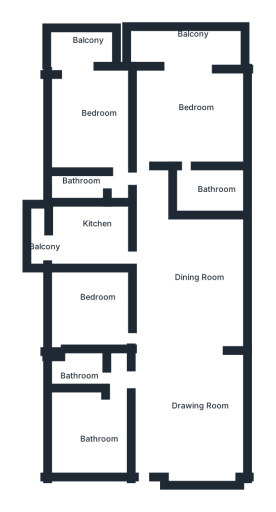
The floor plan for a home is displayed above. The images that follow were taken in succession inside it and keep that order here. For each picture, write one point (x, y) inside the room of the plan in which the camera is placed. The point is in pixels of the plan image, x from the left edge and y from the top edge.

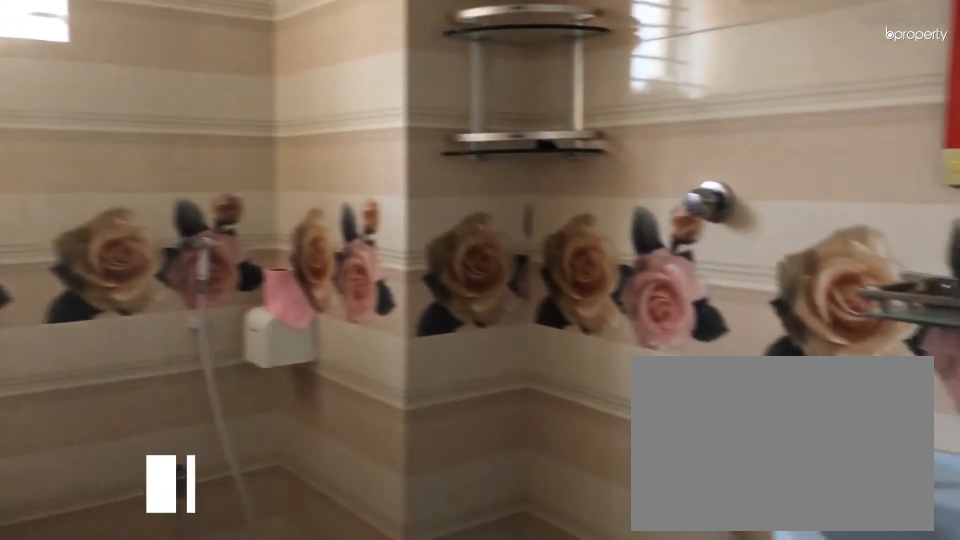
(80, 373)
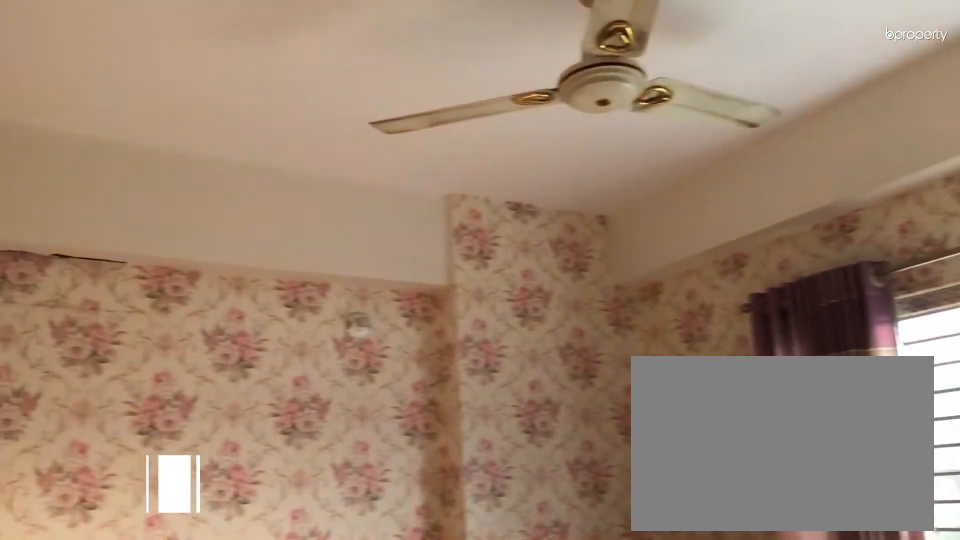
(93, 435)
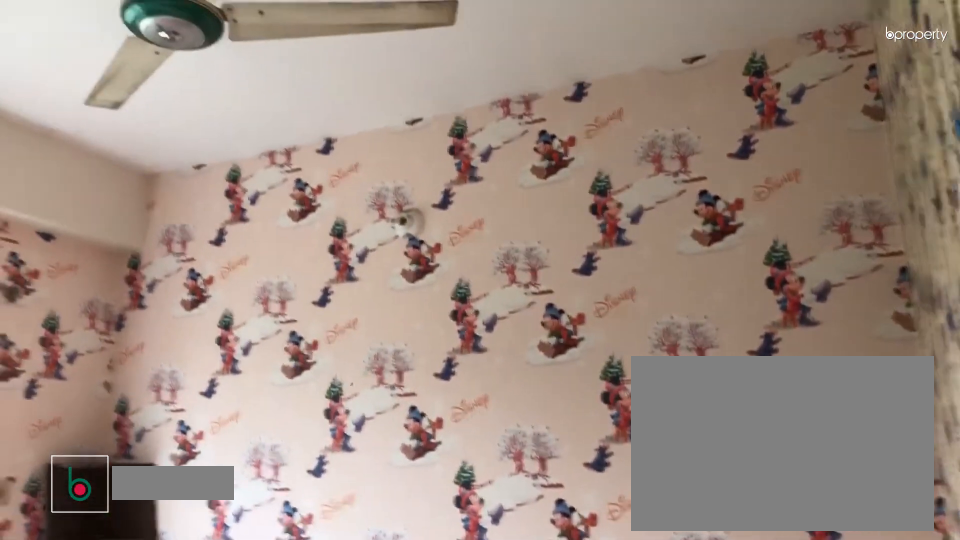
(93, 308)
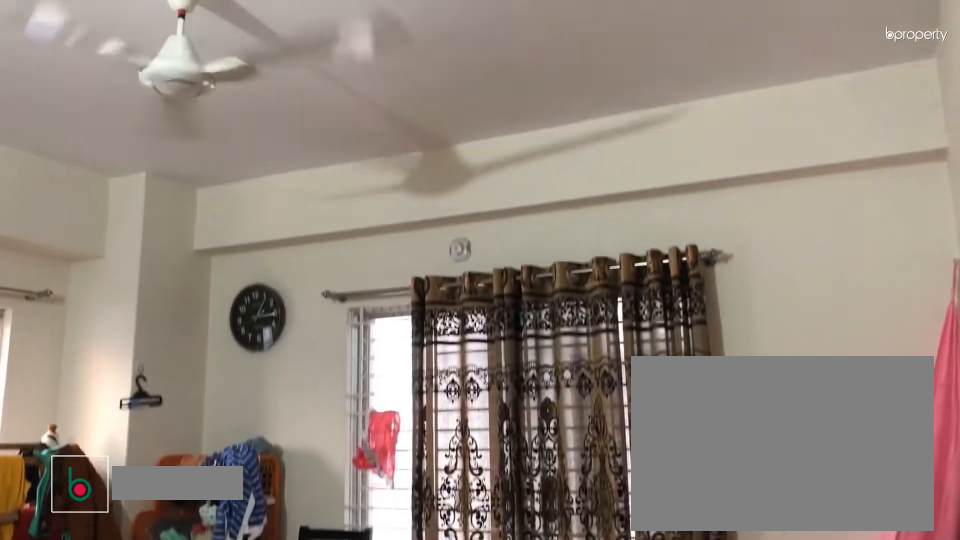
(192, 118)
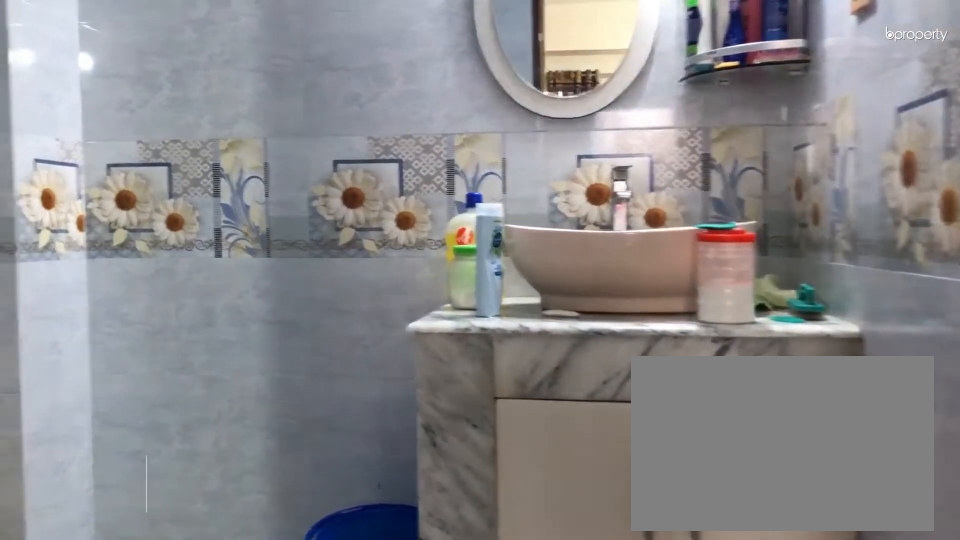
(203, 192)
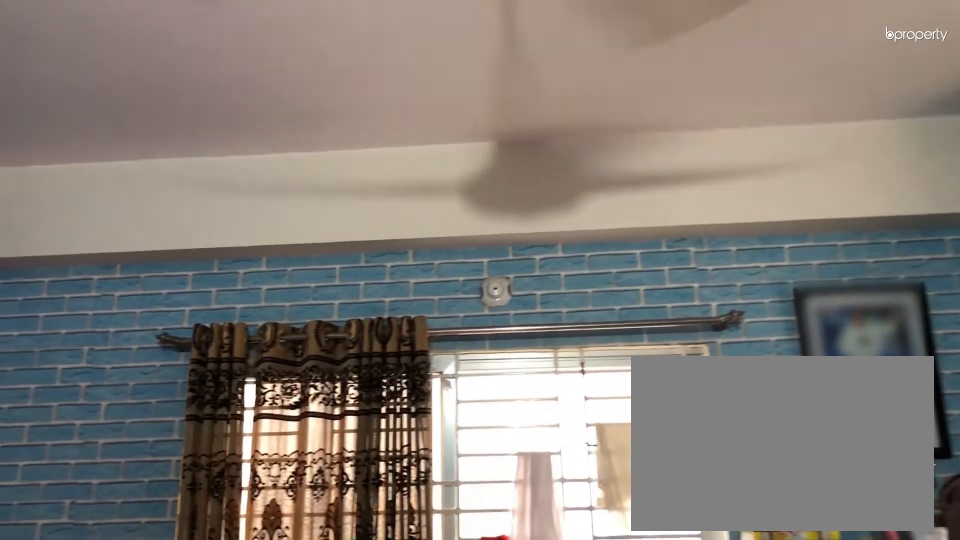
(90, 120)
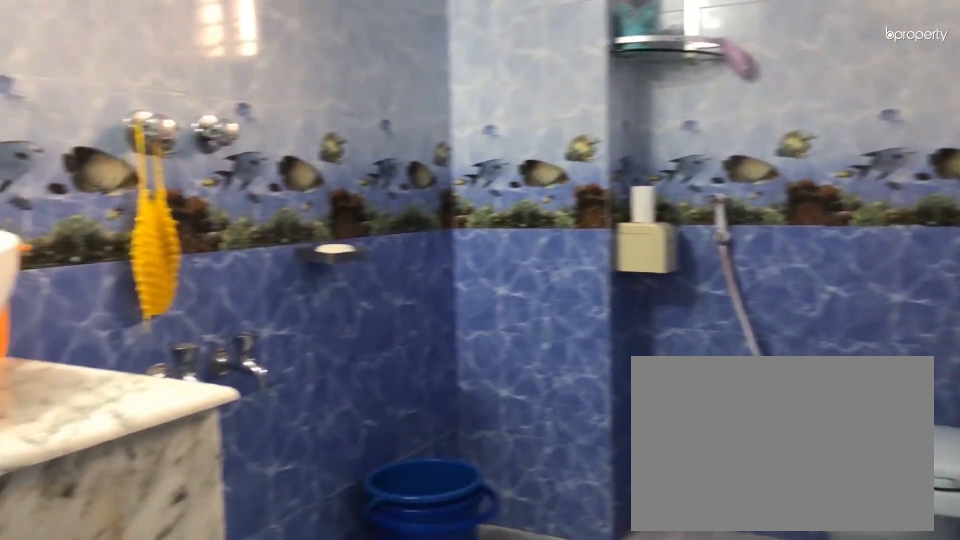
(73, 184)
